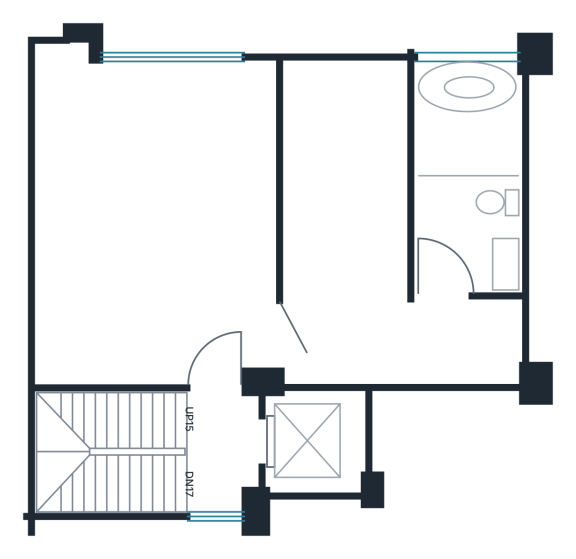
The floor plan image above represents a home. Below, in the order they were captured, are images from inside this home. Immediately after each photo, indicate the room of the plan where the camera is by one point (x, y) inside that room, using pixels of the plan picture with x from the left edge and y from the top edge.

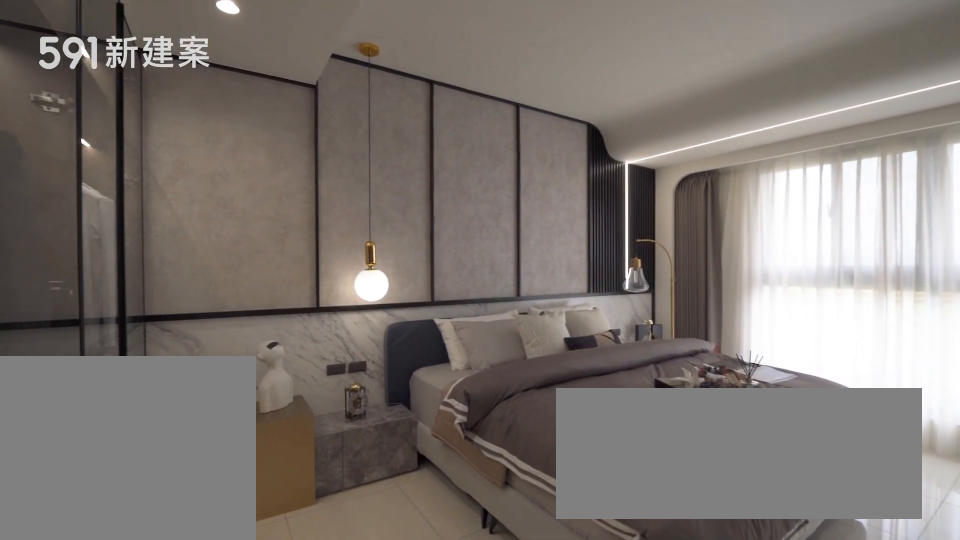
(236, 229)
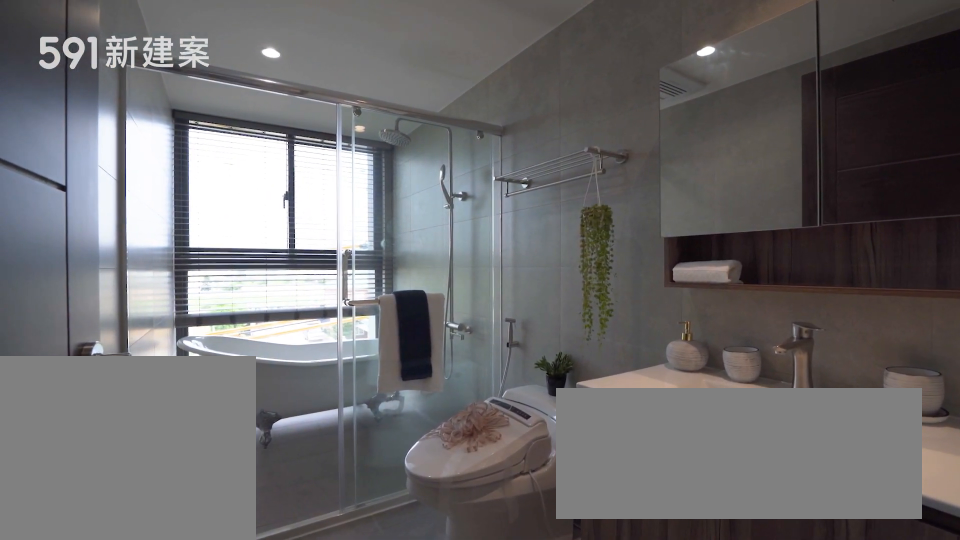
(468, 174)
